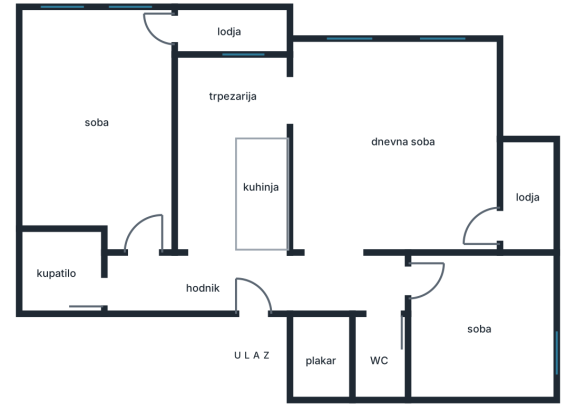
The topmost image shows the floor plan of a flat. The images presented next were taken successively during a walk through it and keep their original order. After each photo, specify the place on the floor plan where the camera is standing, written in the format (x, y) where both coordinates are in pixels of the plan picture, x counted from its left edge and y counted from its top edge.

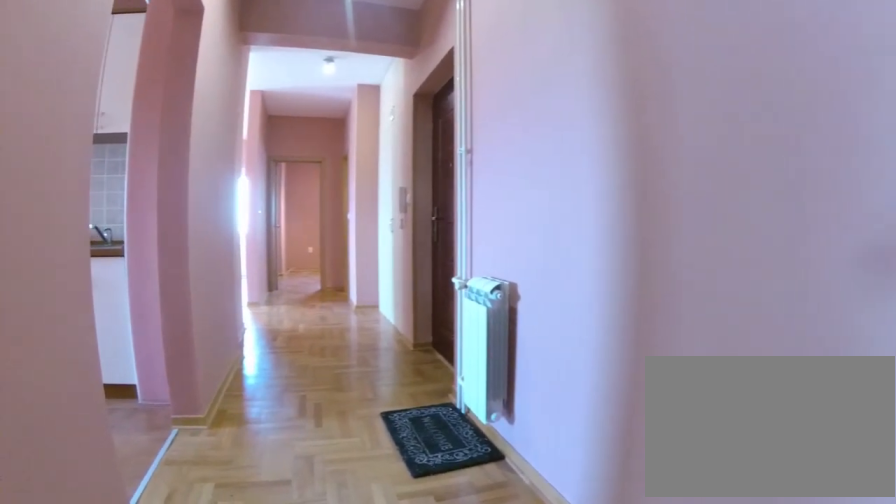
(134, 275)
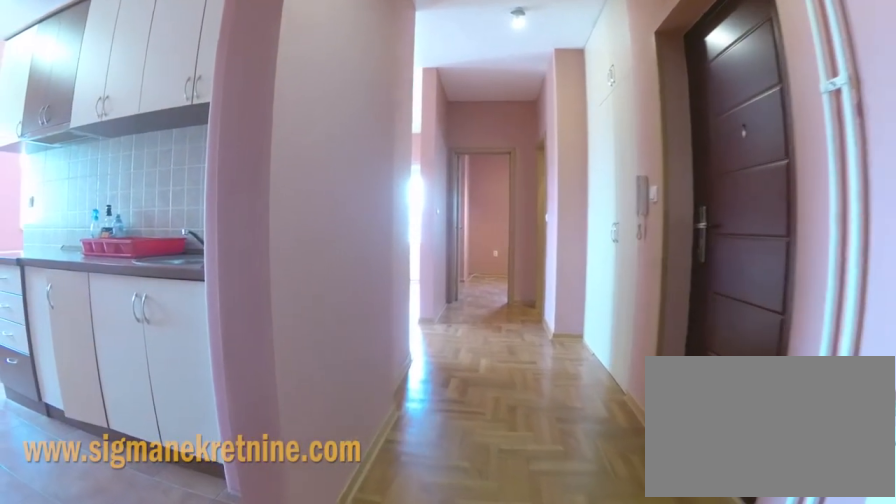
(192, 290)
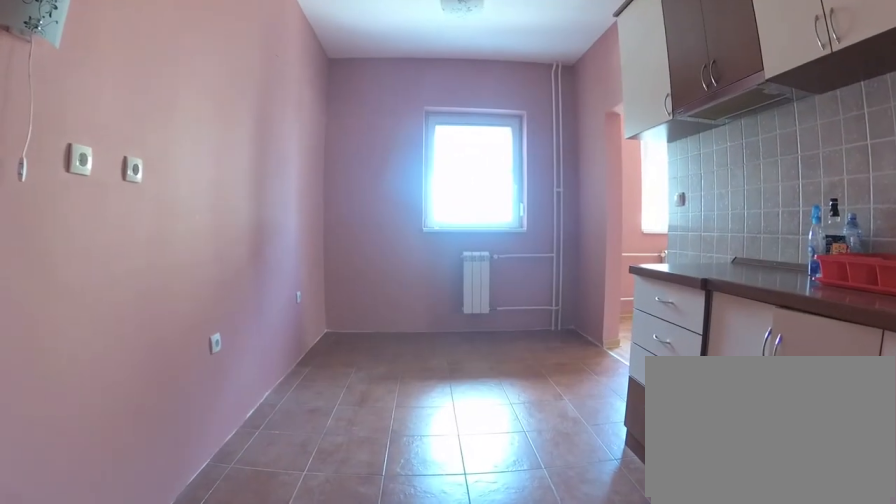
(208, 246)
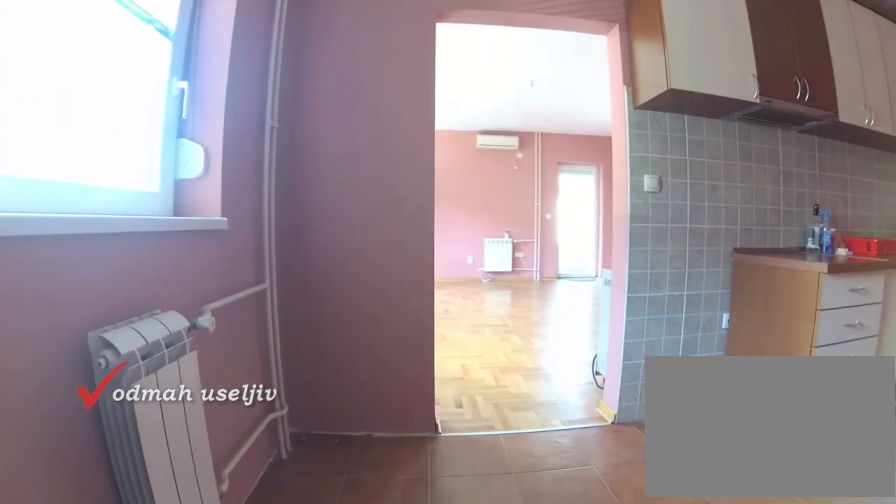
(192, 102)
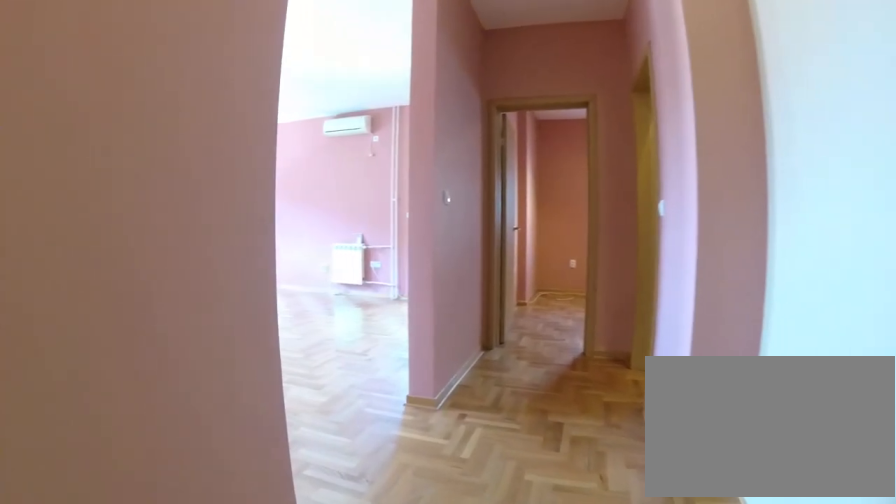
(243, 284)
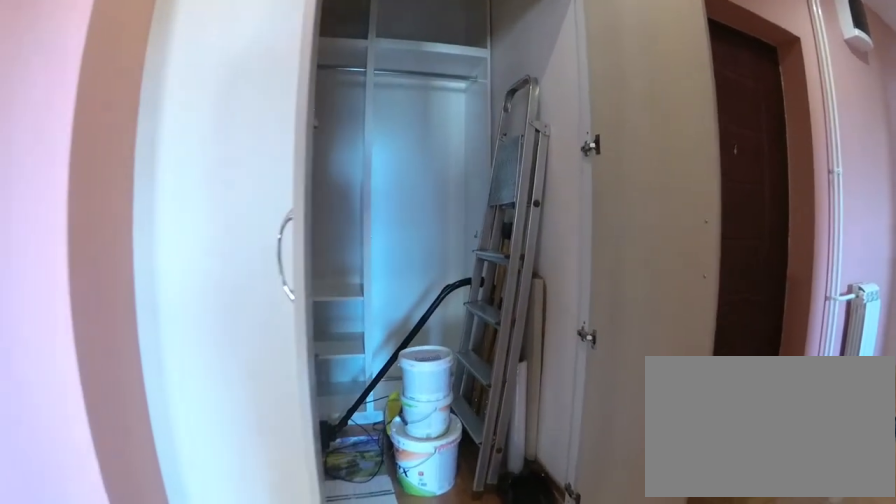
(336, 253)
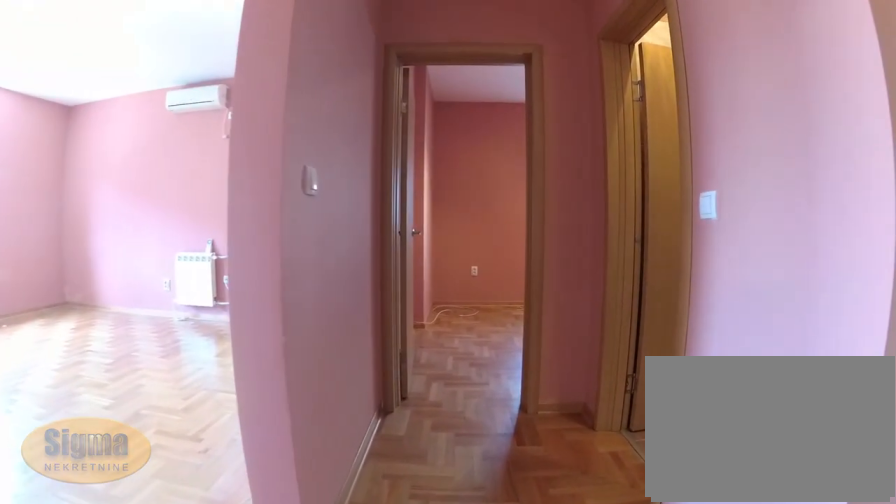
(315, 284)
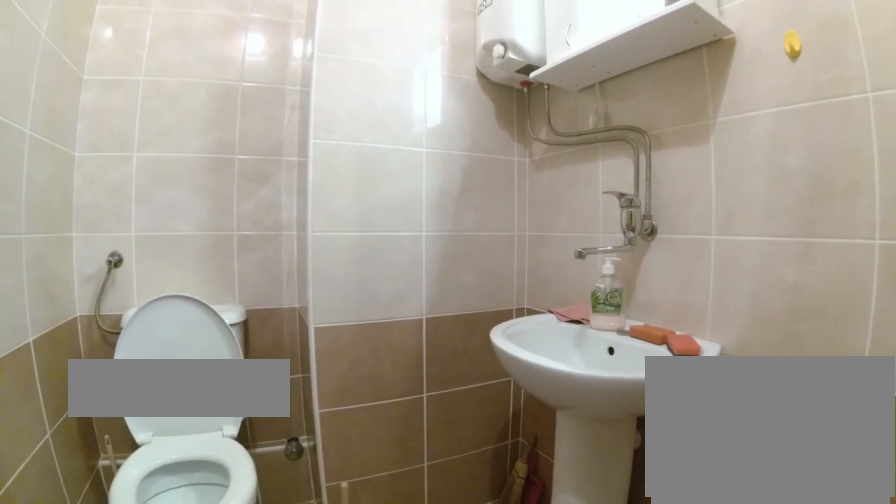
(372, 313)
